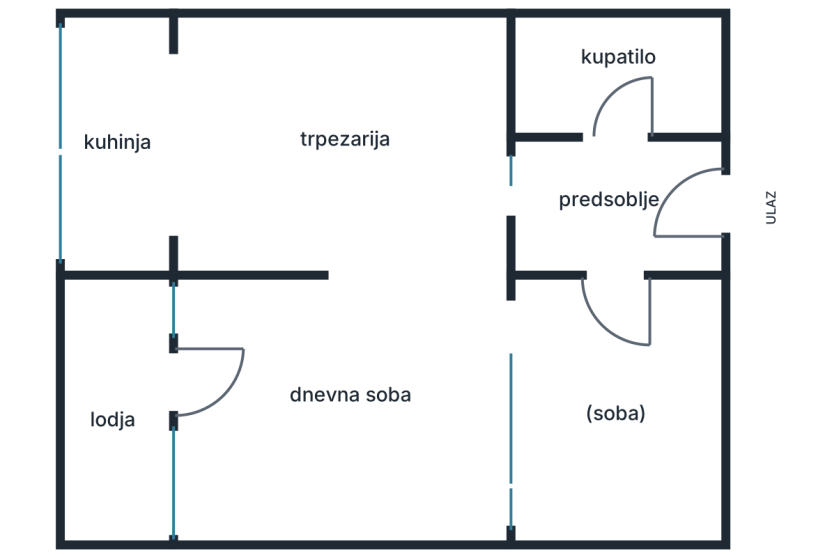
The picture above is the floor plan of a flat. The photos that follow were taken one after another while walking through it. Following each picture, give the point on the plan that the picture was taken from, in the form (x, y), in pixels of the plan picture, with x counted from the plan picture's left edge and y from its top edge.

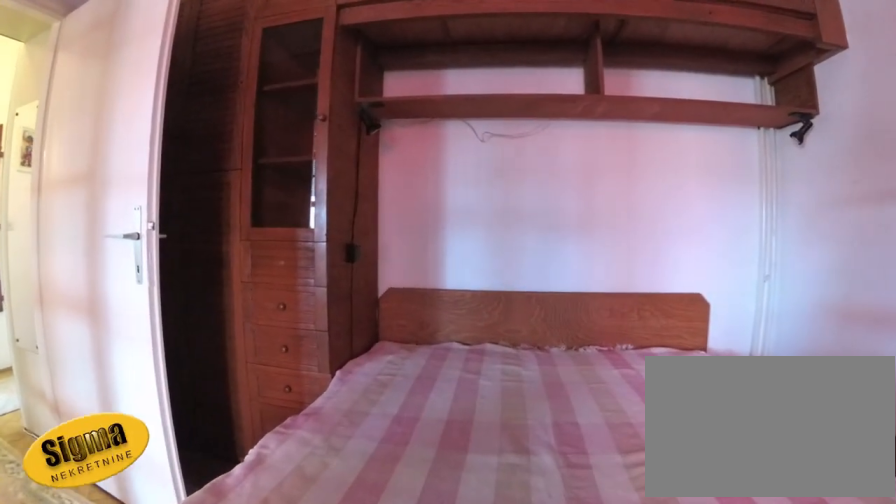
(495, 398)
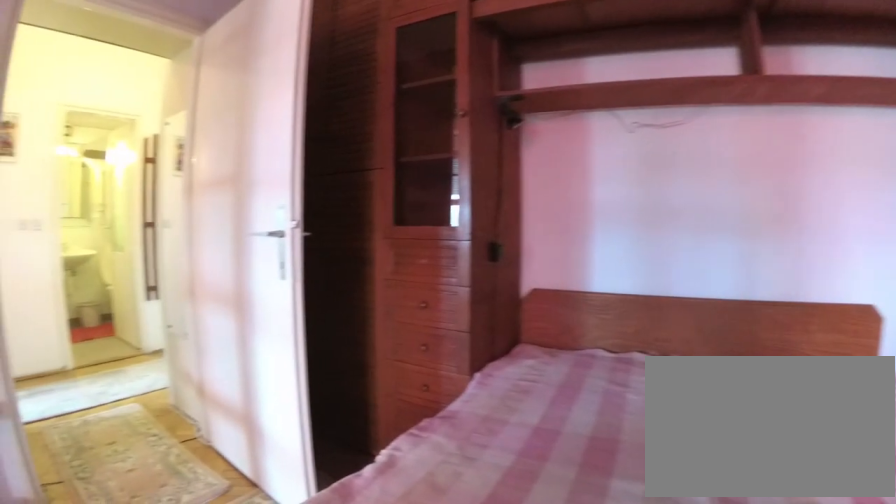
(537, 423)
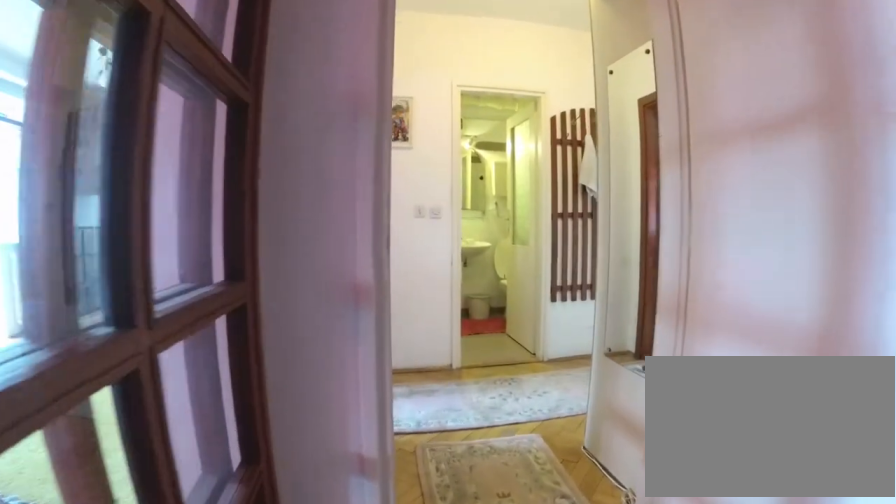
(601, 370)
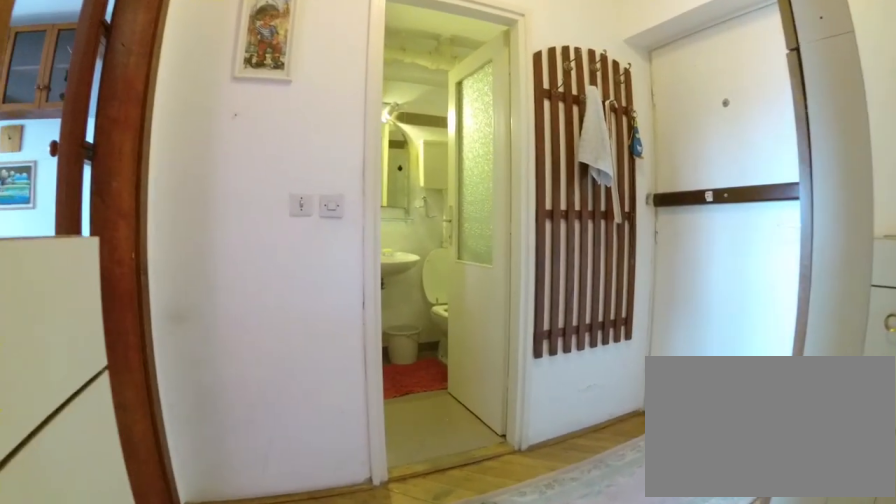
(597, 300)
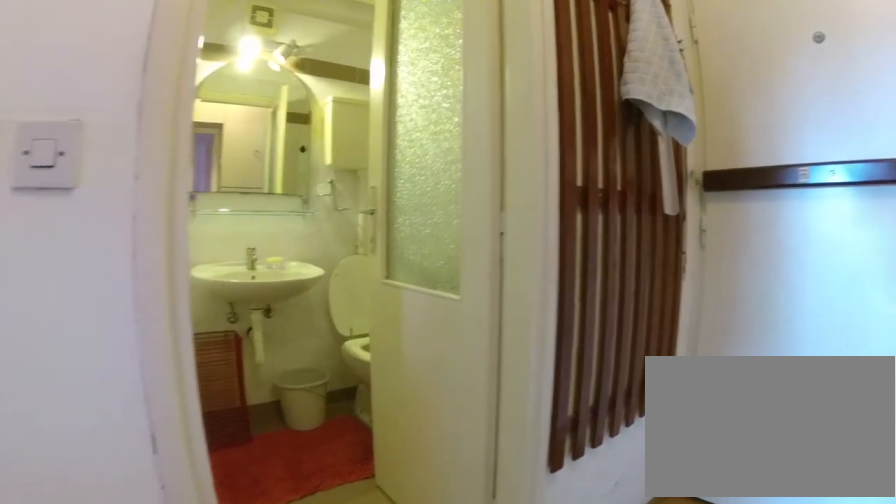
(581, 246)
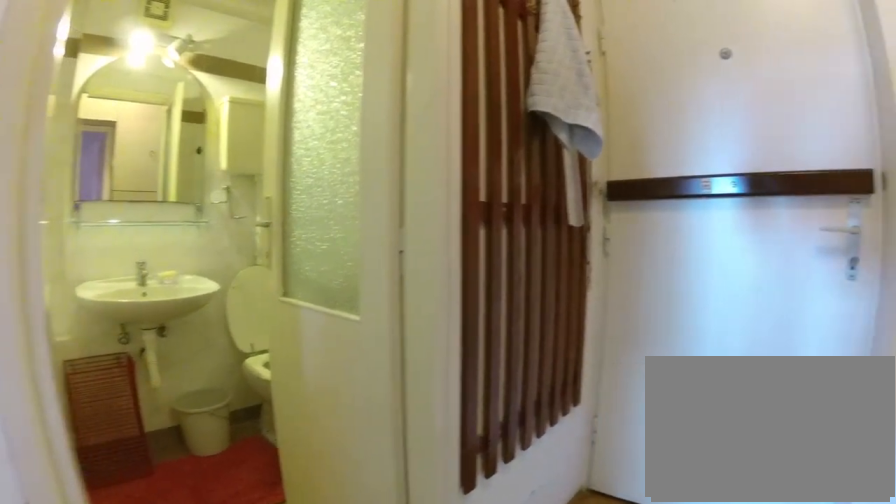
(585, 237)
